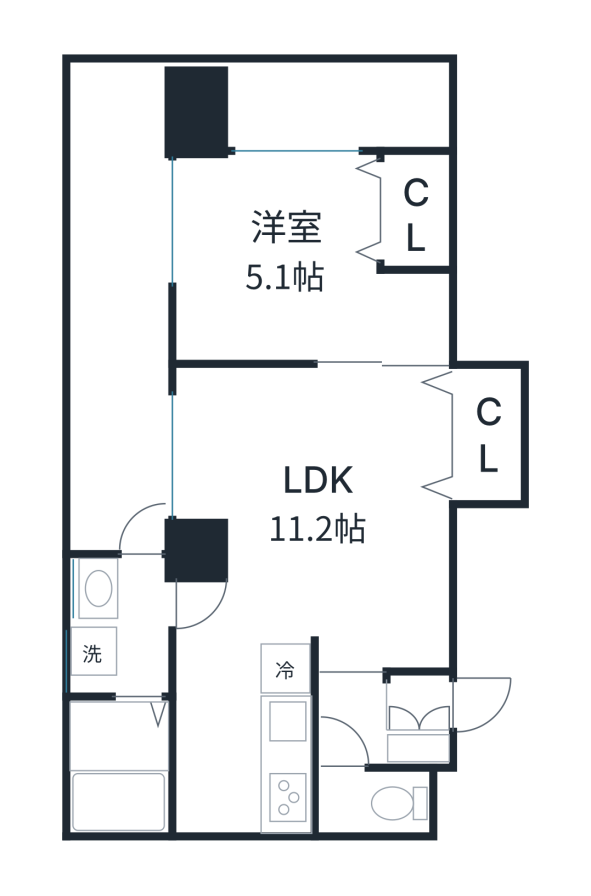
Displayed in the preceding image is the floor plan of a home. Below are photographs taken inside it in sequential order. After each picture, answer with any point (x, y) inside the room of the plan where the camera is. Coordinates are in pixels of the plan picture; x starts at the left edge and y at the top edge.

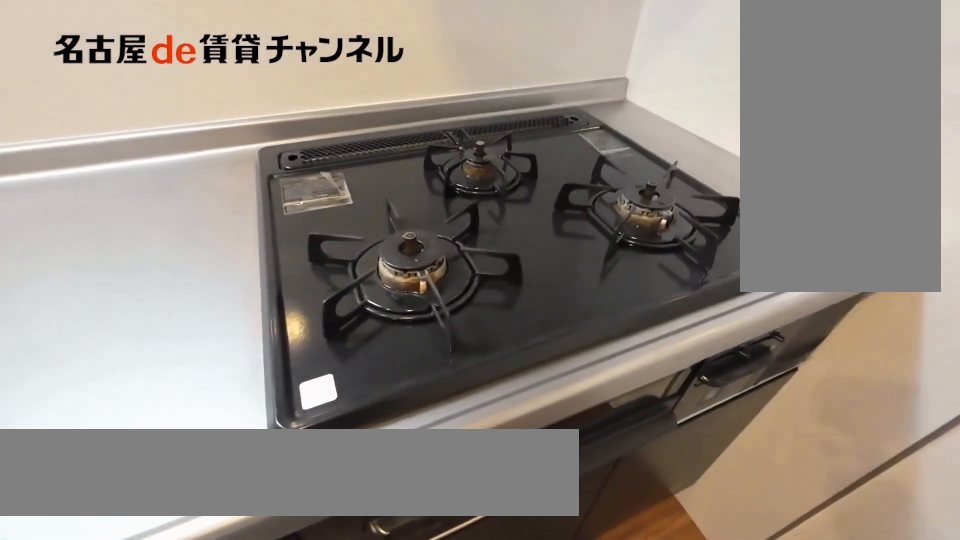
(288, 733)
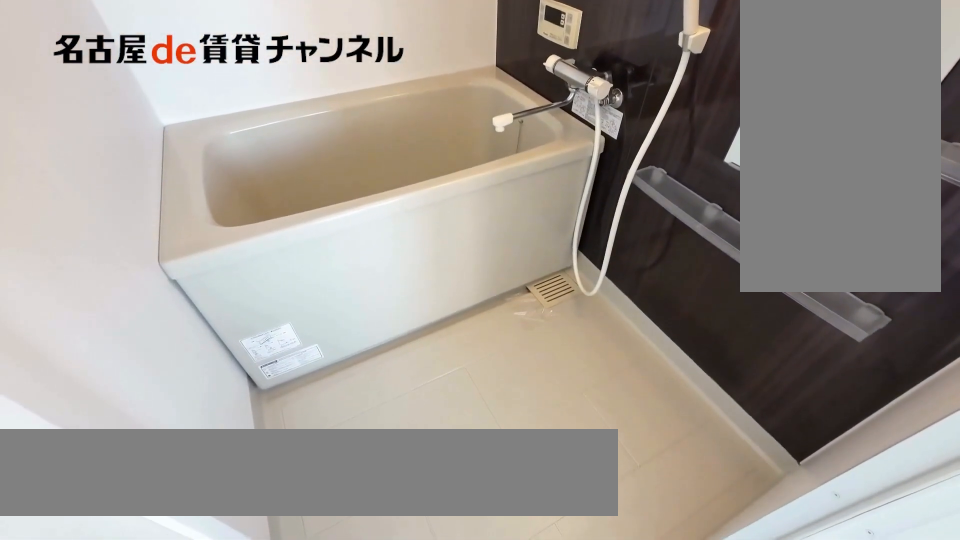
(123, 763)
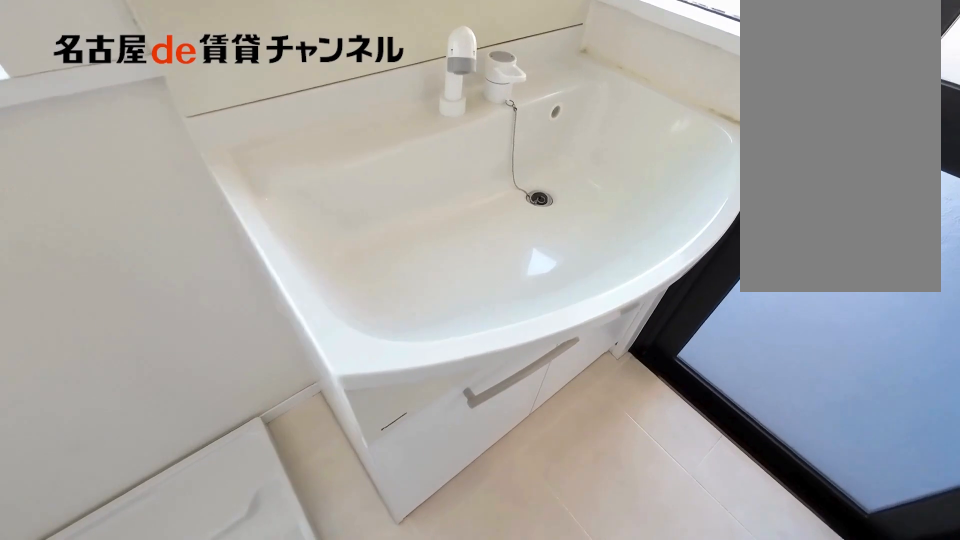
(123, 624)
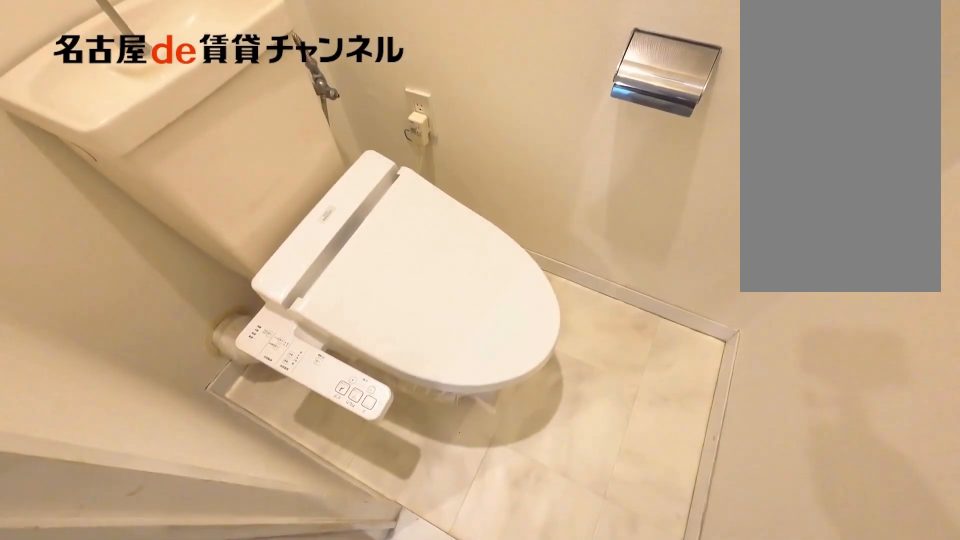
(377, 798)
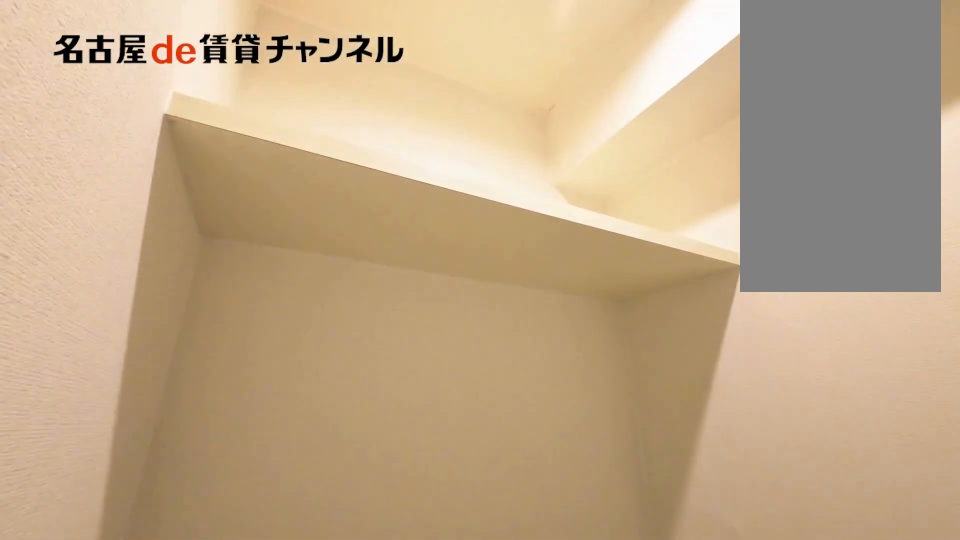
(377, 798)
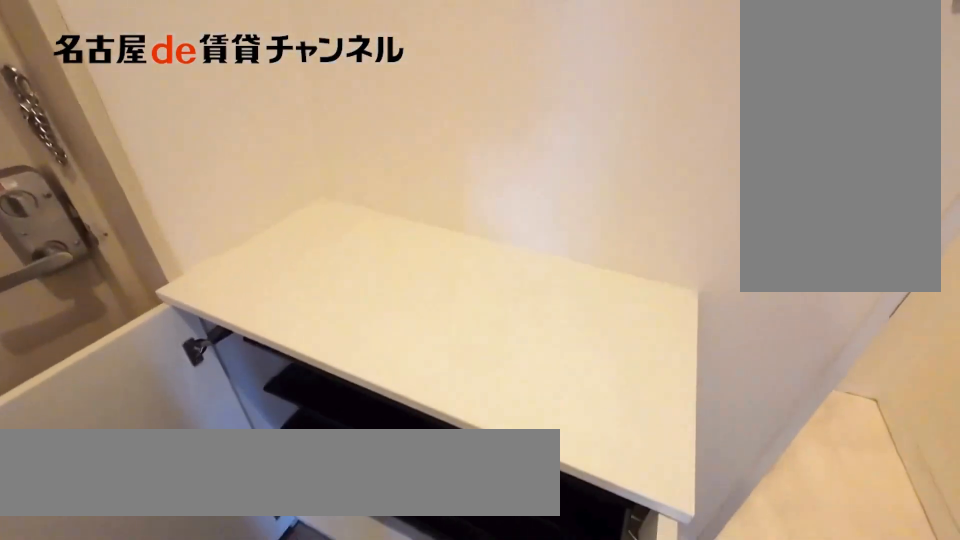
(422, 751)
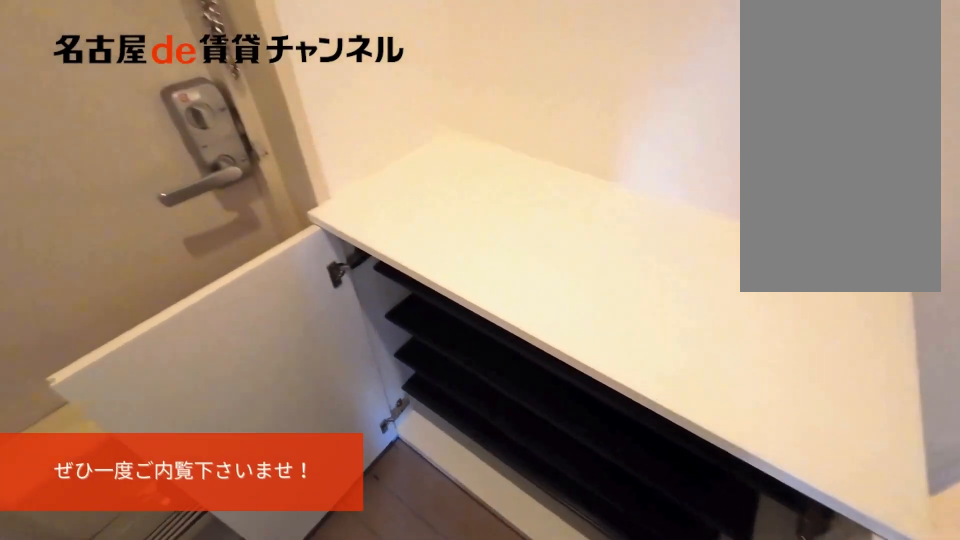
(422, 751)
